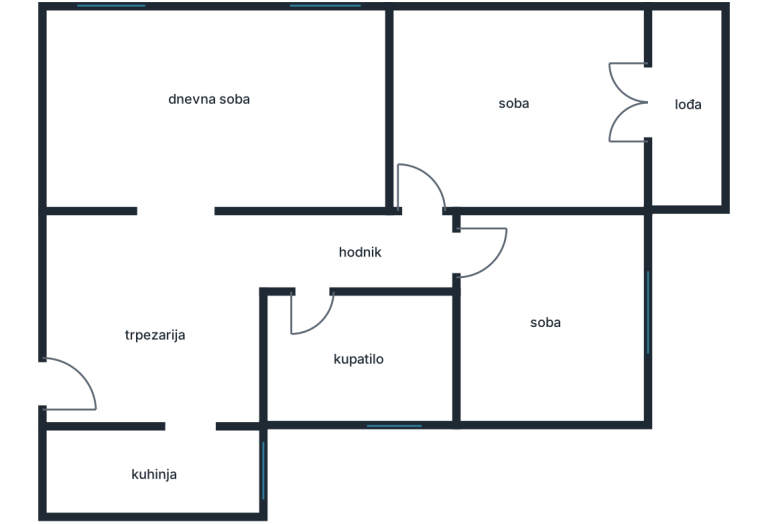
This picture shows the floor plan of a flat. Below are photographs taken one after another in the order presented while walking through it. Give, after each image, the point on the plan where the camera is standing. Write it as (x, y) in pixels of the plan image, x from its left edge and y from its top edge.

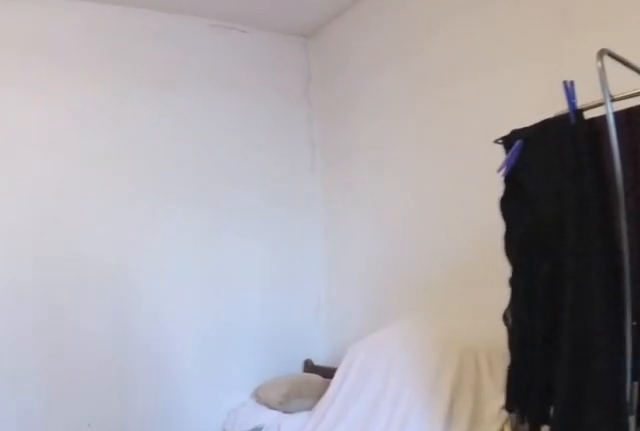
(572, 107)
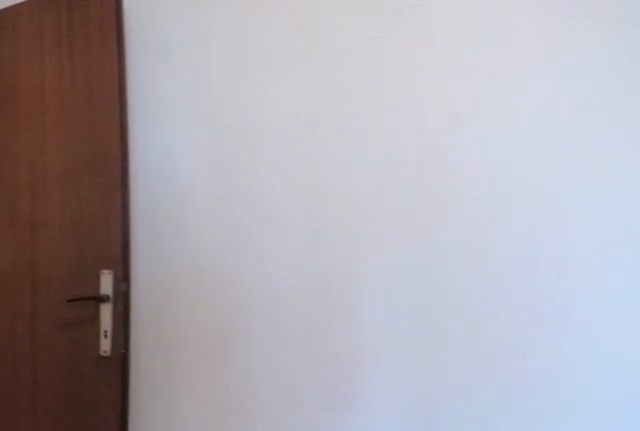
(512, 130)
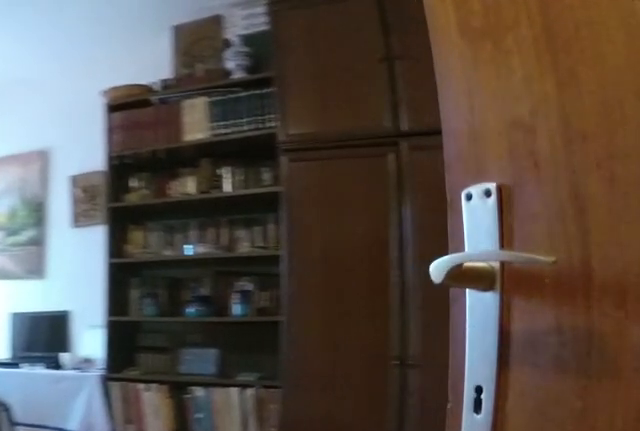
(222, 195)
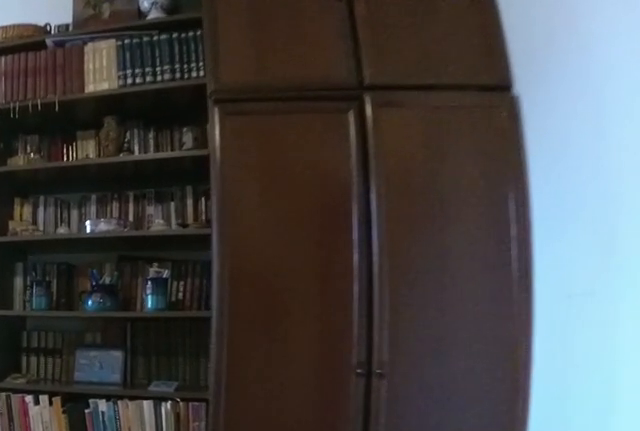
(254, 188)
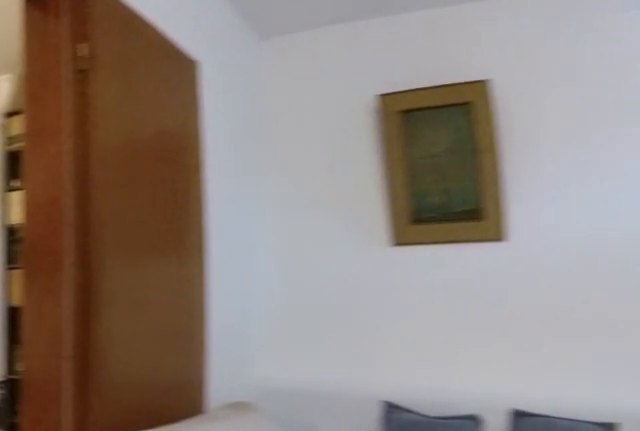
(236, 156)
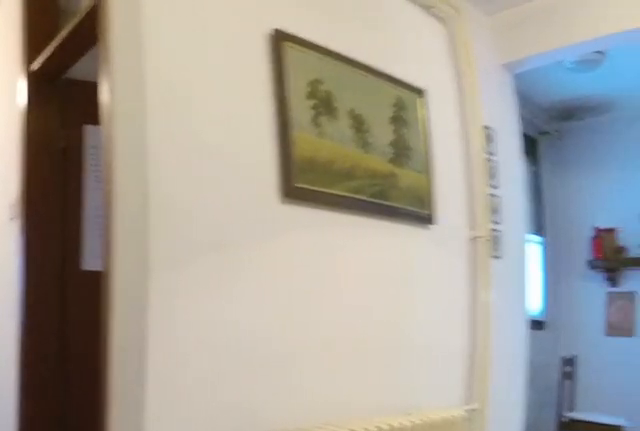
(176, 215)
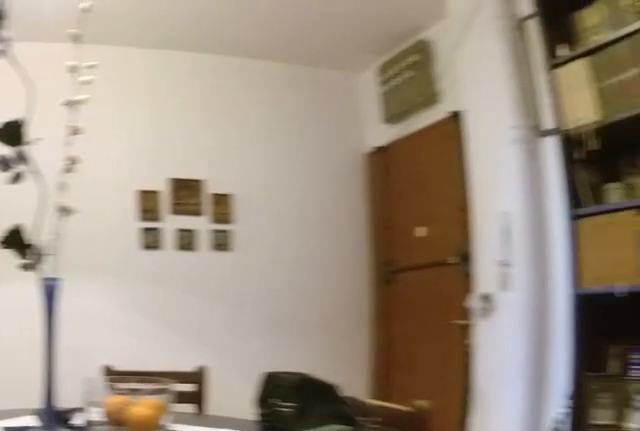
(192, 212)
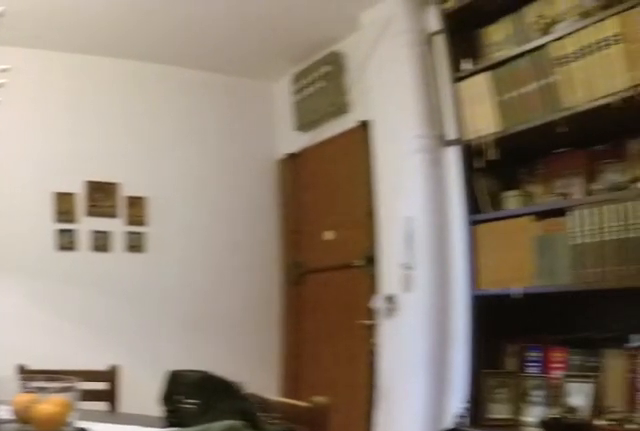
(193, 213)
